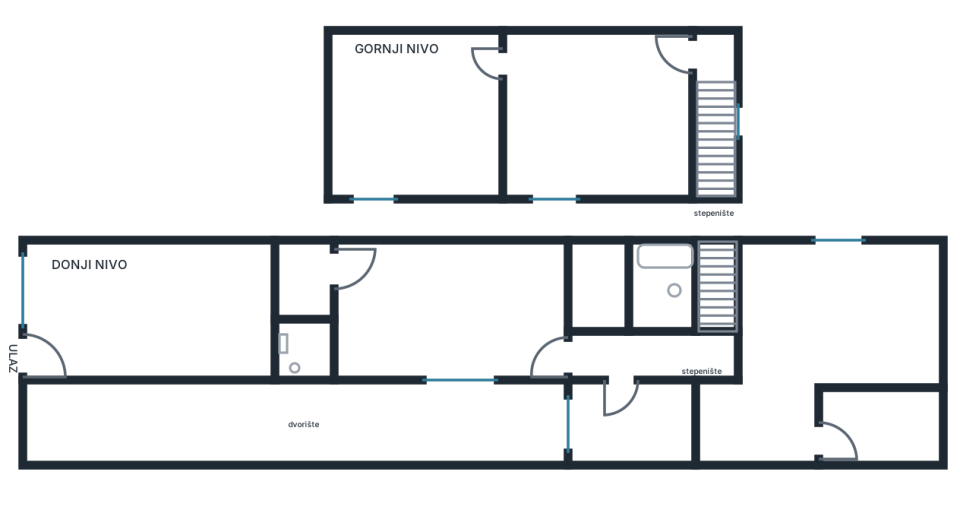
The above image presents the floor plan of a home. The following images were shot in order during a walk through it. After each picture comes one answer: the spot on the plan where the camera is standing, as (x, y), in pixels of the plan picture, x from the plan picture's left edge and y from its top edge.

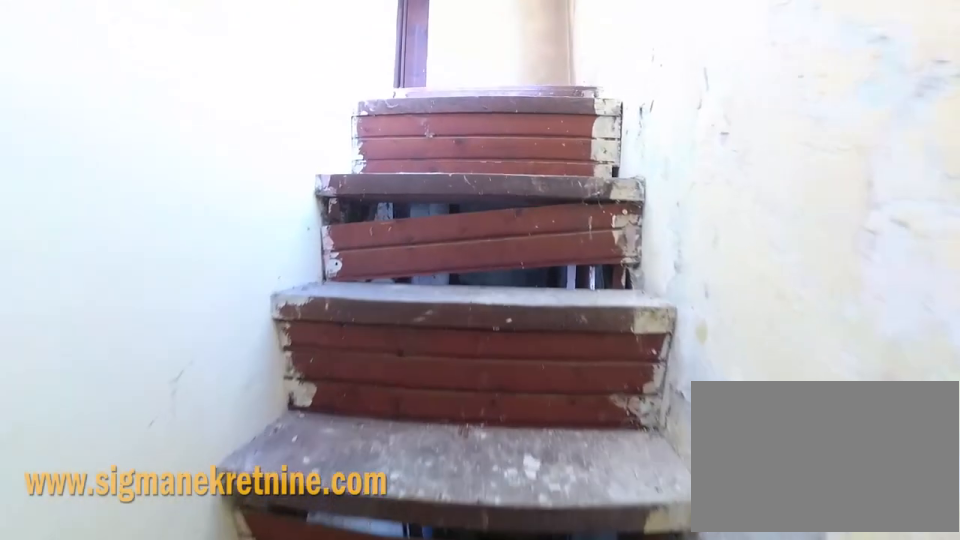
(714, 332)
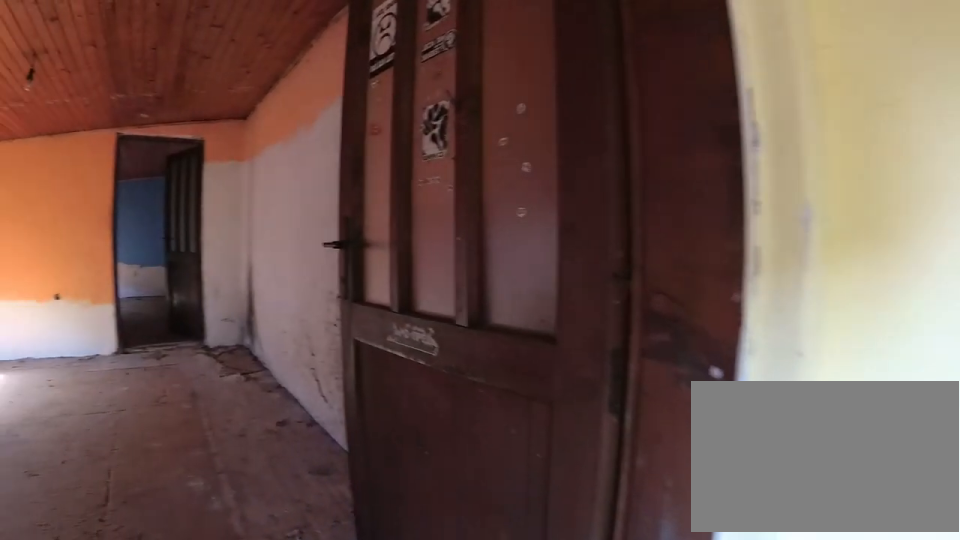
(730, 83)
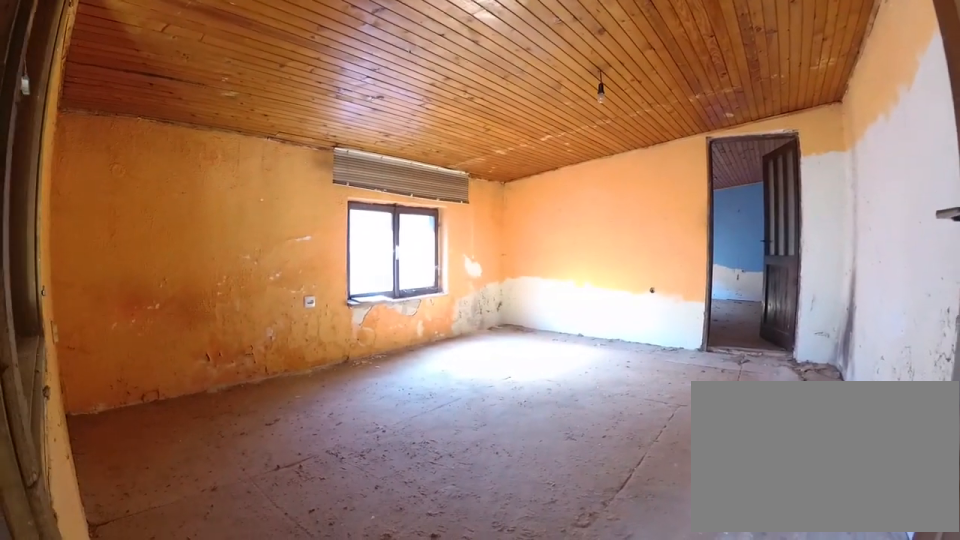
(682, 51)
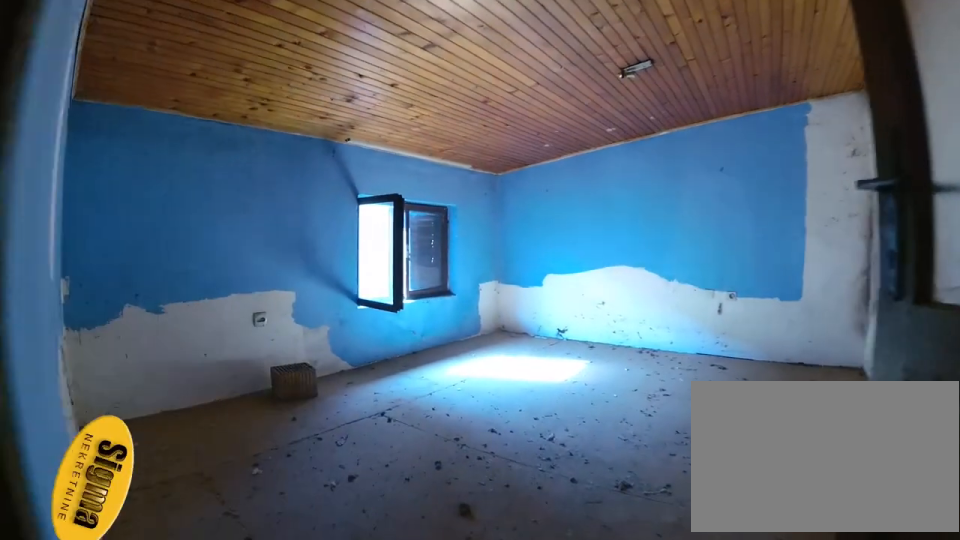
(519, 67)
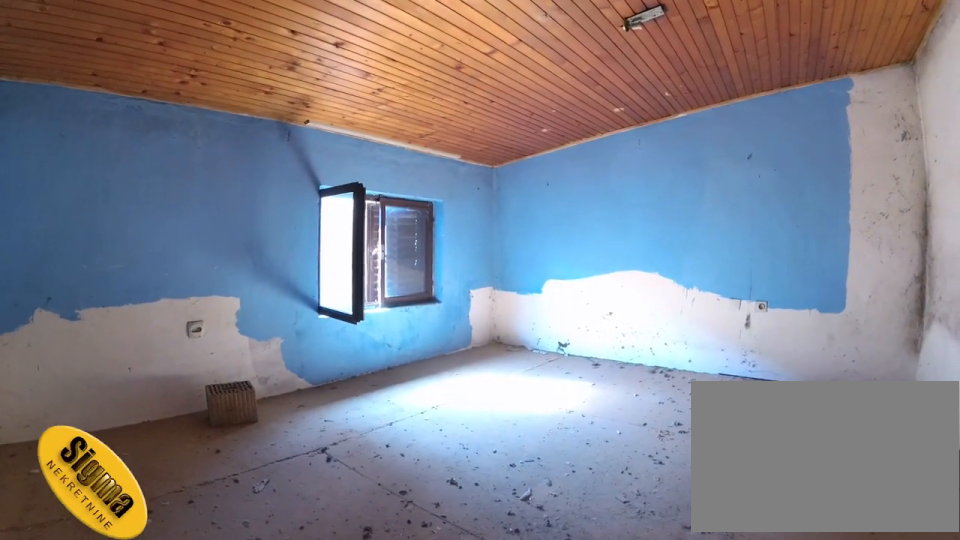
(513, 53)
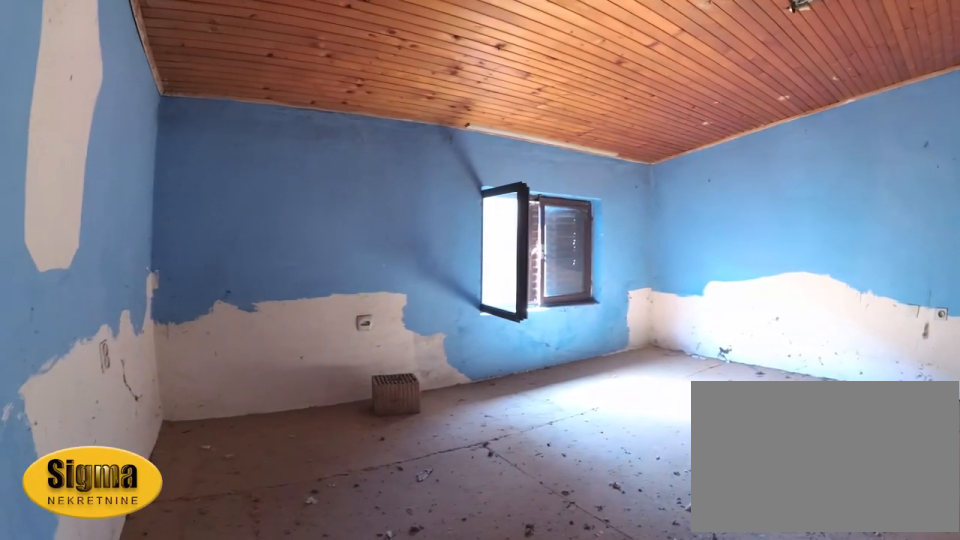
(508, 47)
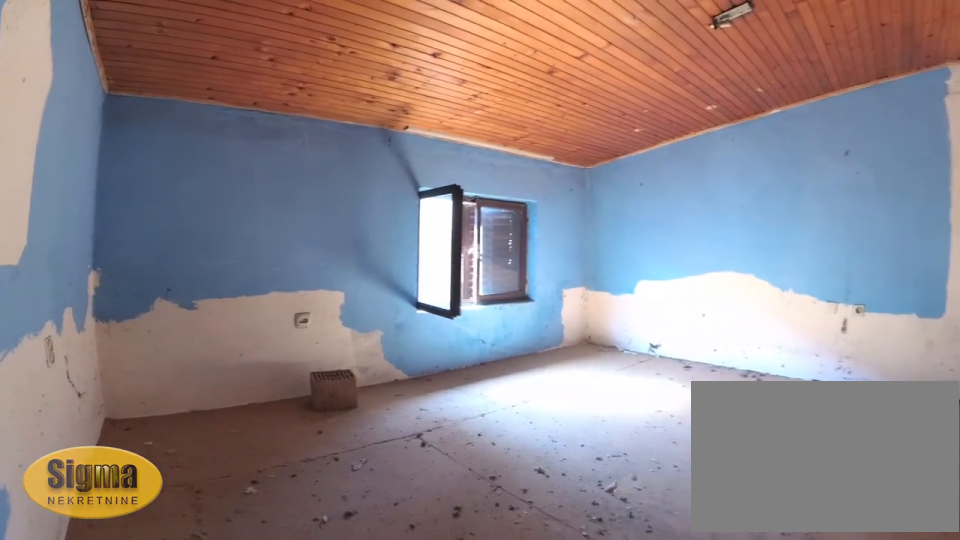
(513, 51)
